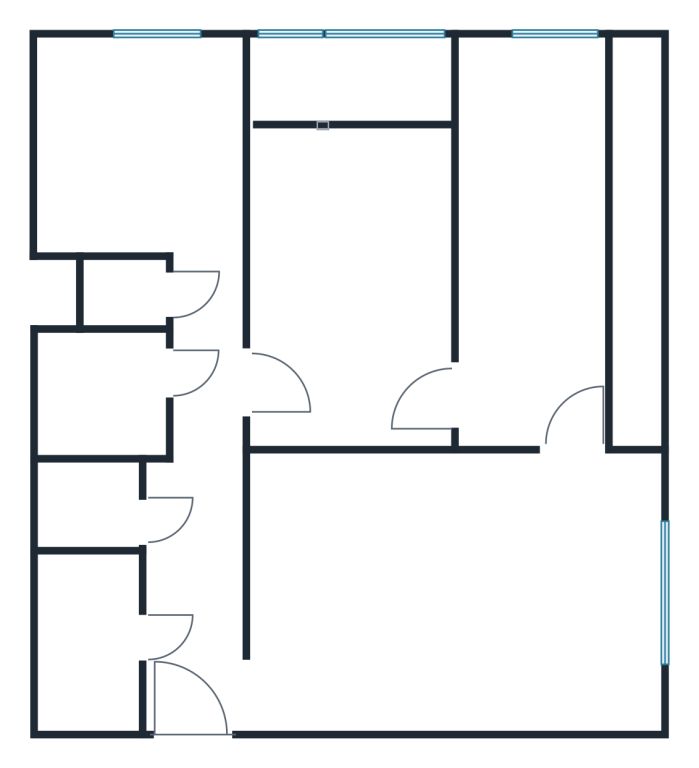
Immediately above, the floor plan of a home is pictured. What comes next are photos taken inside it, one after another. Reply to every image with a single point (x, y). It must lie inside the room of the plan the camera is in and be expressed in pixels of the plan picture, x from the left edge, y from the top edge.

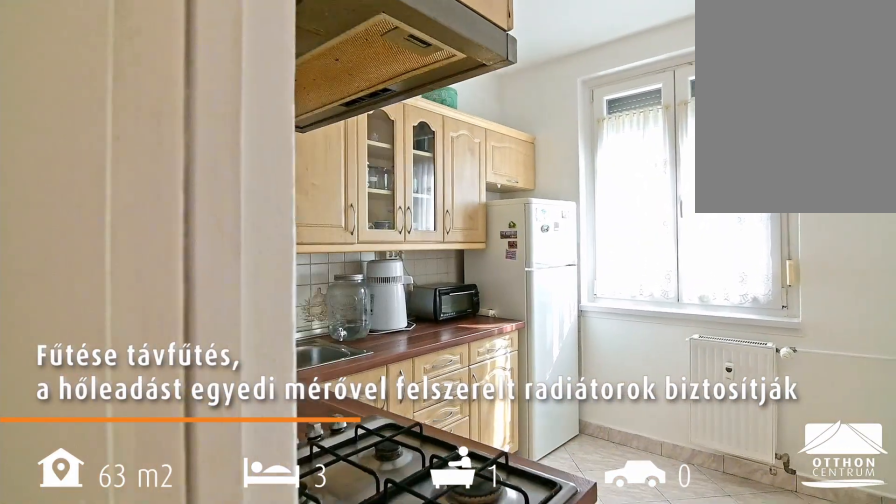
(135, 144)
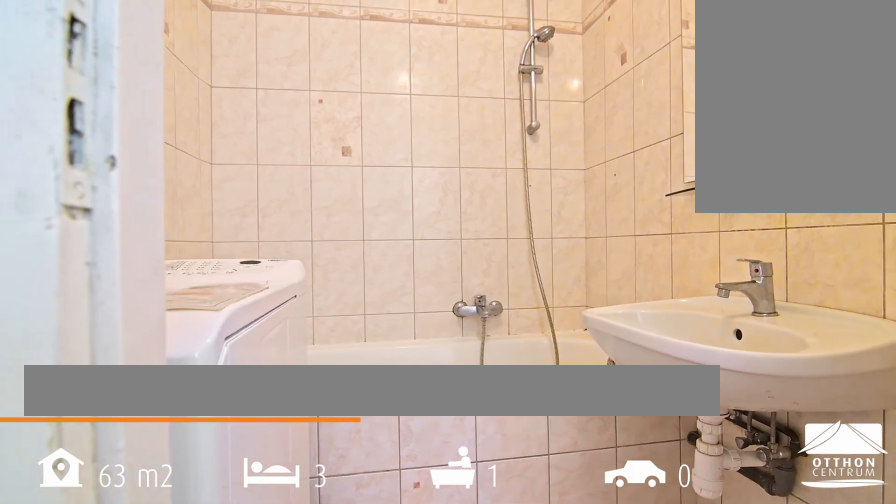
(108, 394)
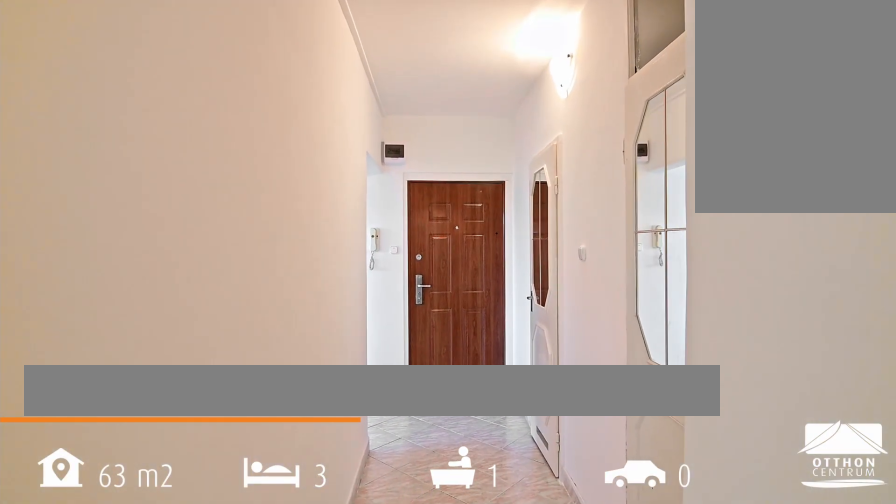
(195, 580)
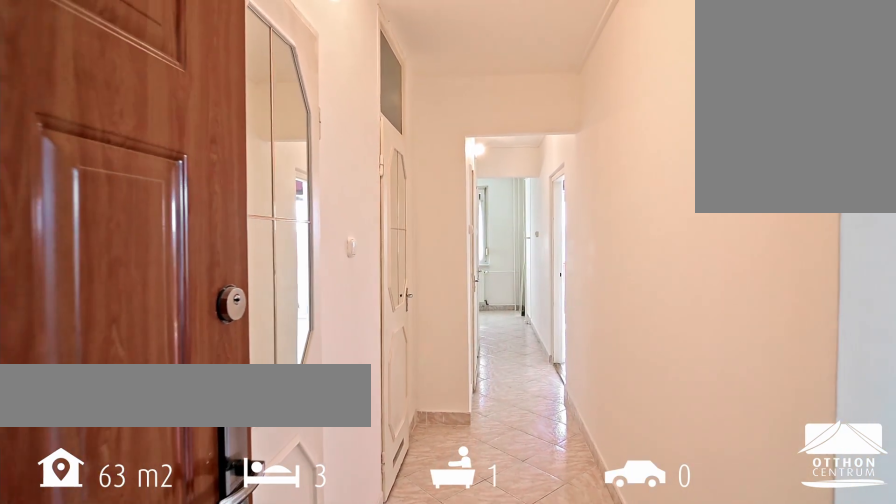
(195, 580)
